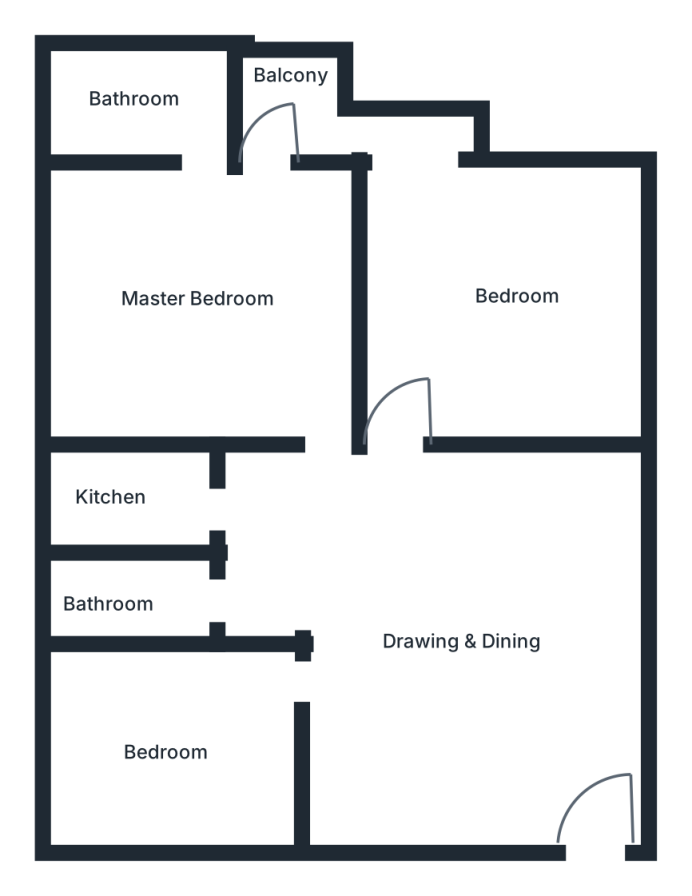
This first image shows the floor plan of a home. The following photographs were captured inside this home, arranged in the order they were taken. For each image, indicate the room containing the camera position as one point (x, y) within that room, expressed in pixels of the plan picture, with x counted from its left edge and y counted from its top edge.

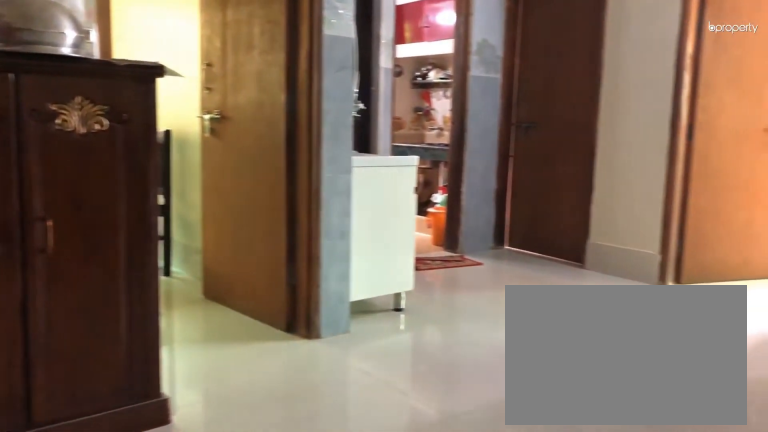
(439, 627)
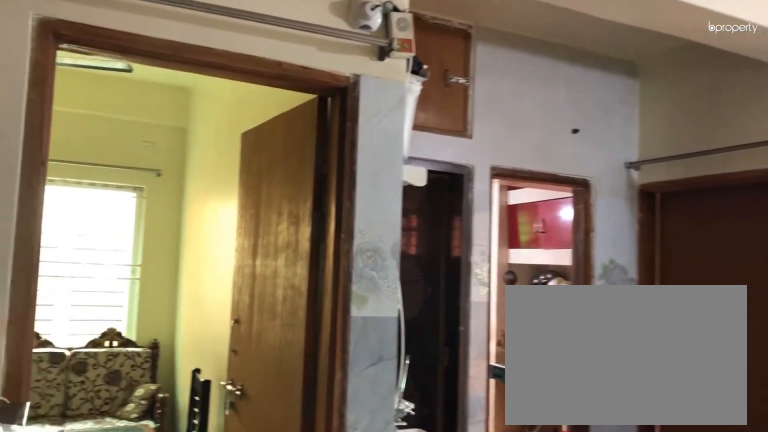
(439, 626)
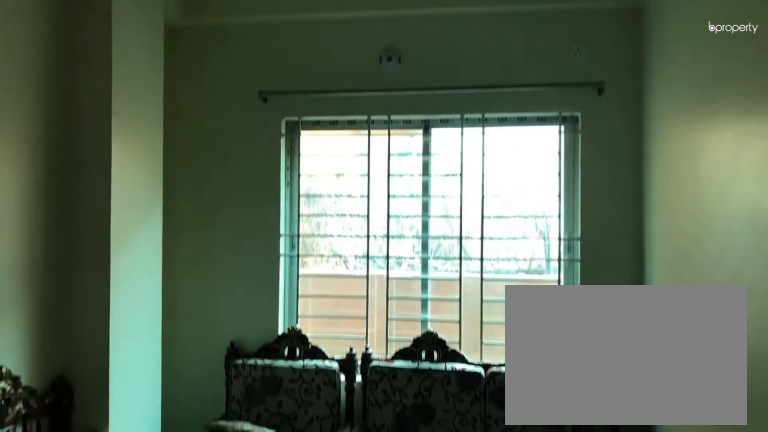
(178, 745)
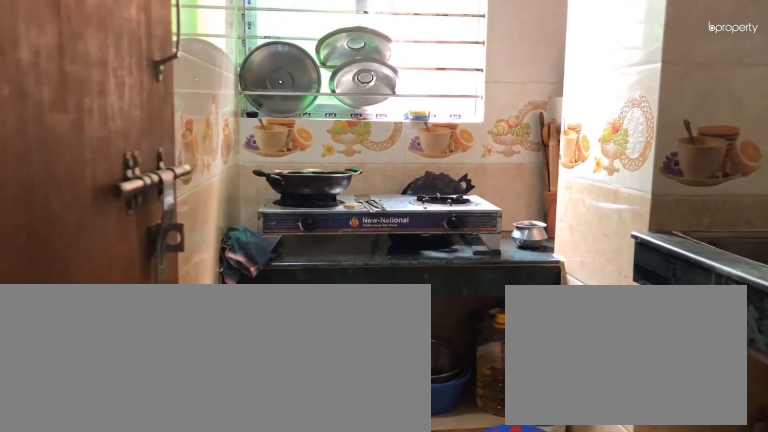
(108, 507)
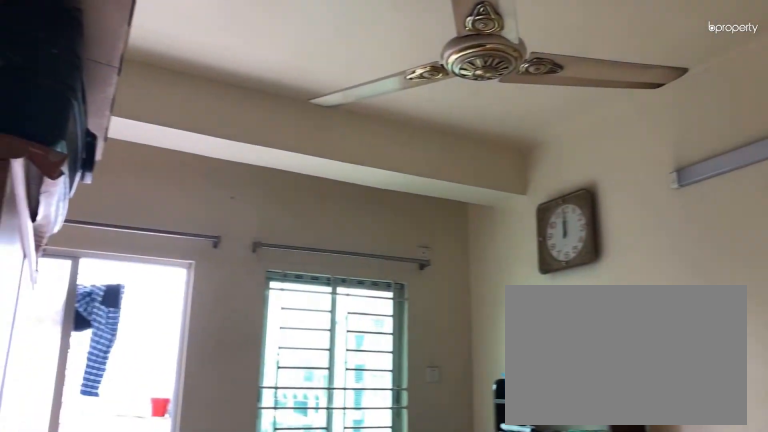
(513, 294)
